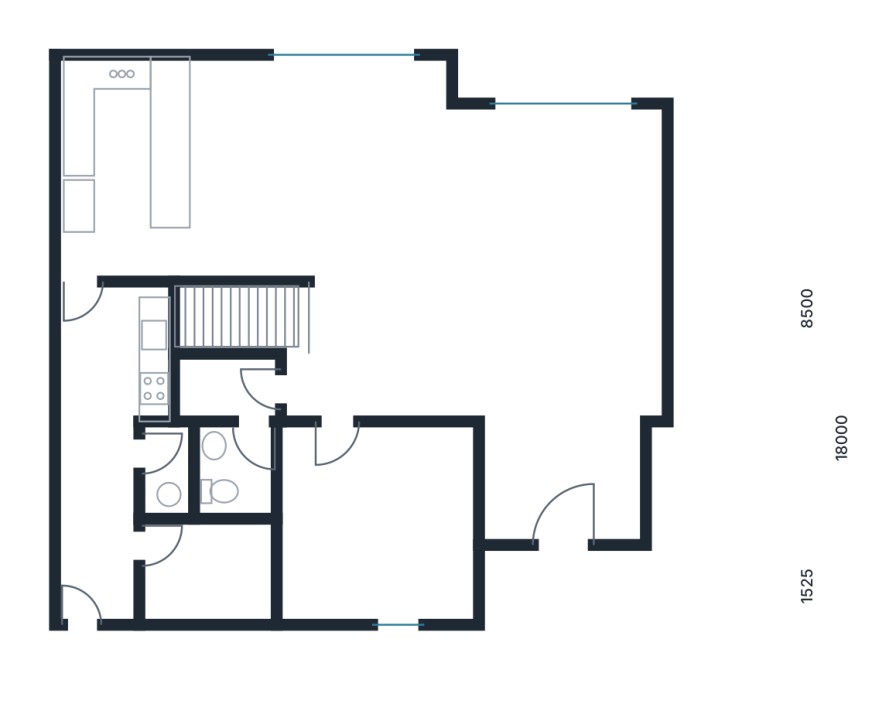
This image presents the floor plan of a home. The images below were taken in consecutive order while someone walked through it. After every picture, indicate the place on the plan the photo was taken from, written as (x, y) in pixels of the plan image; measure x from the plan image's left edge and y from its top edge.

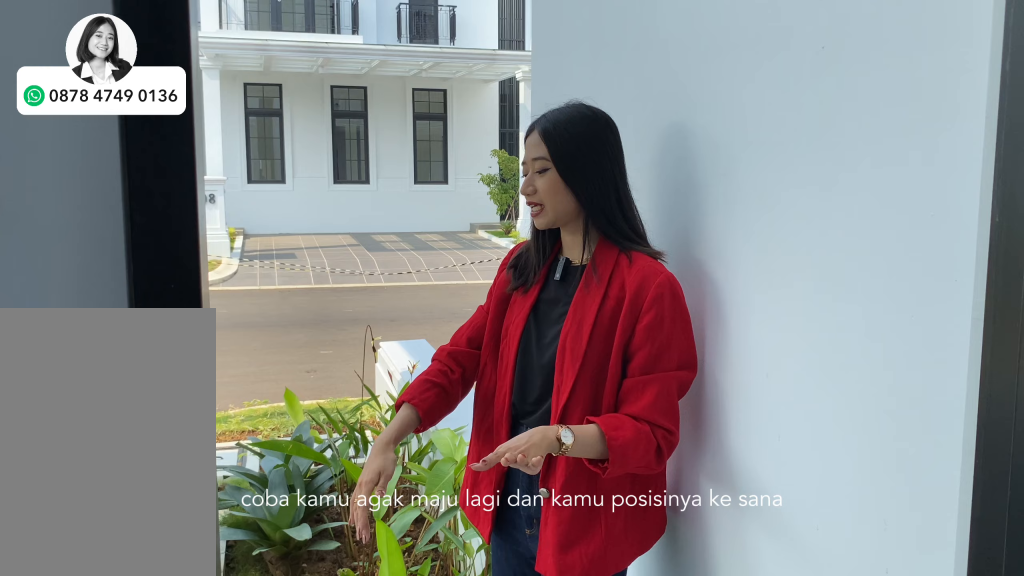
(99, 563)
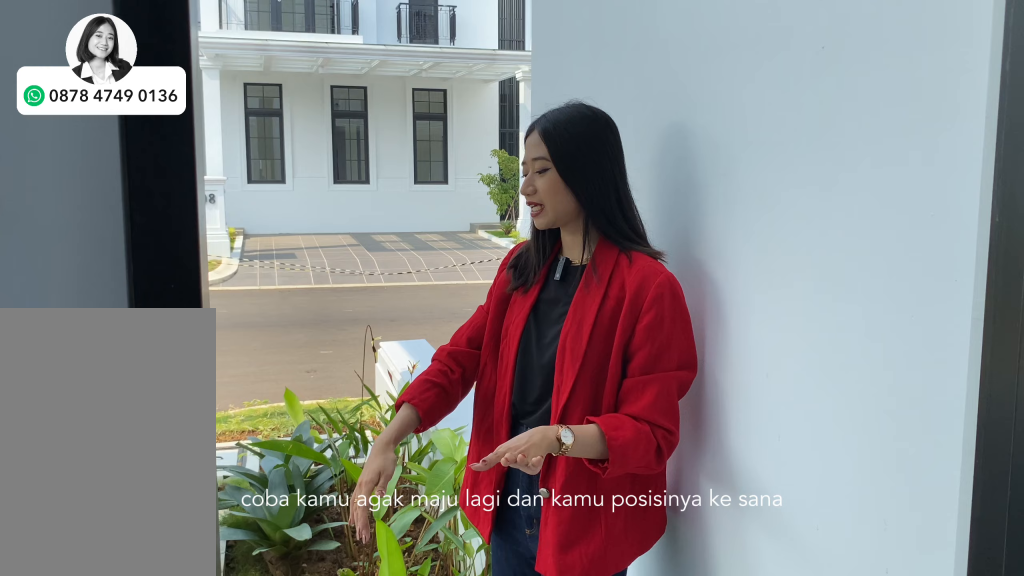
(99, 563)
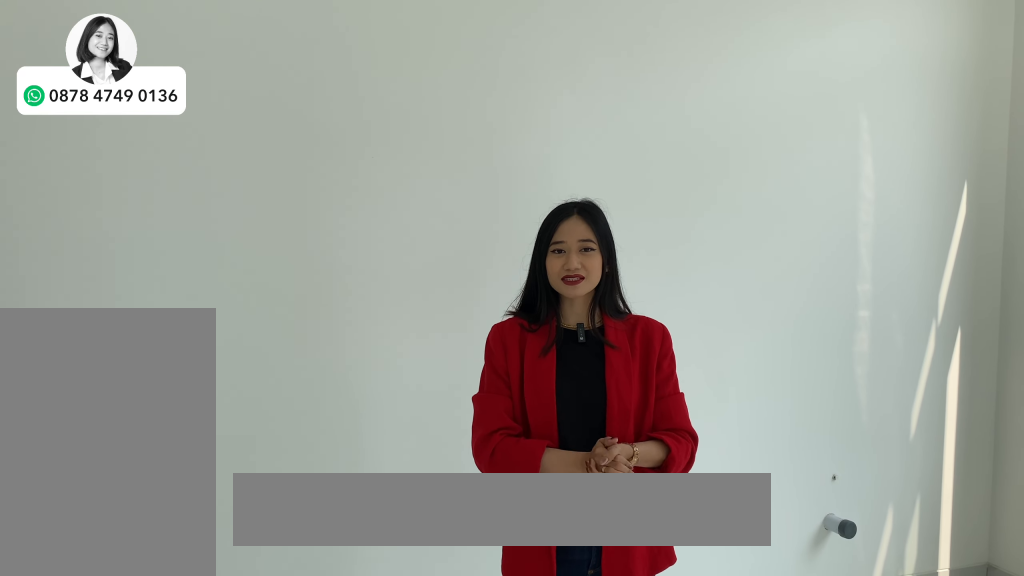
(171, 209)
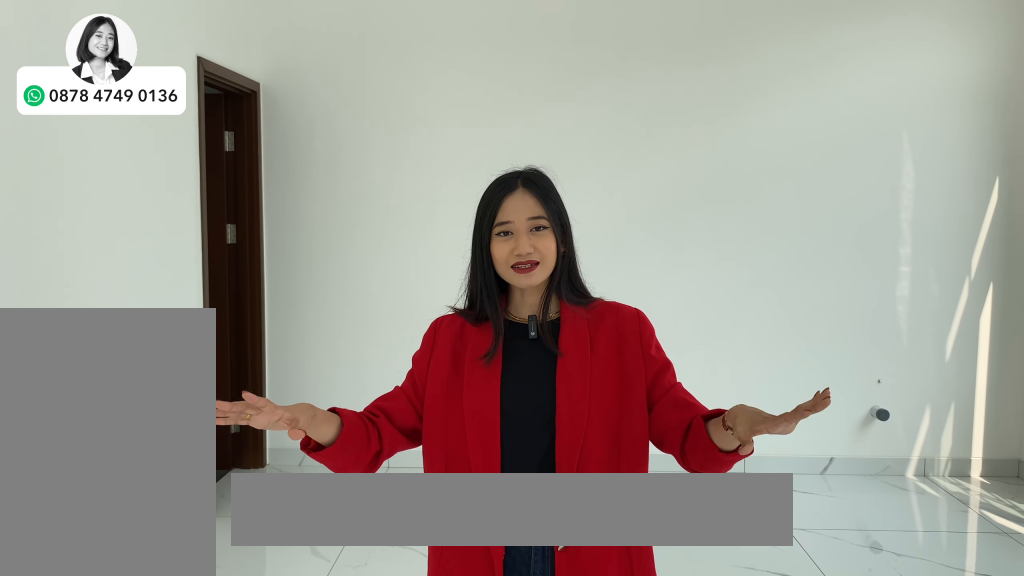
(173, 209)
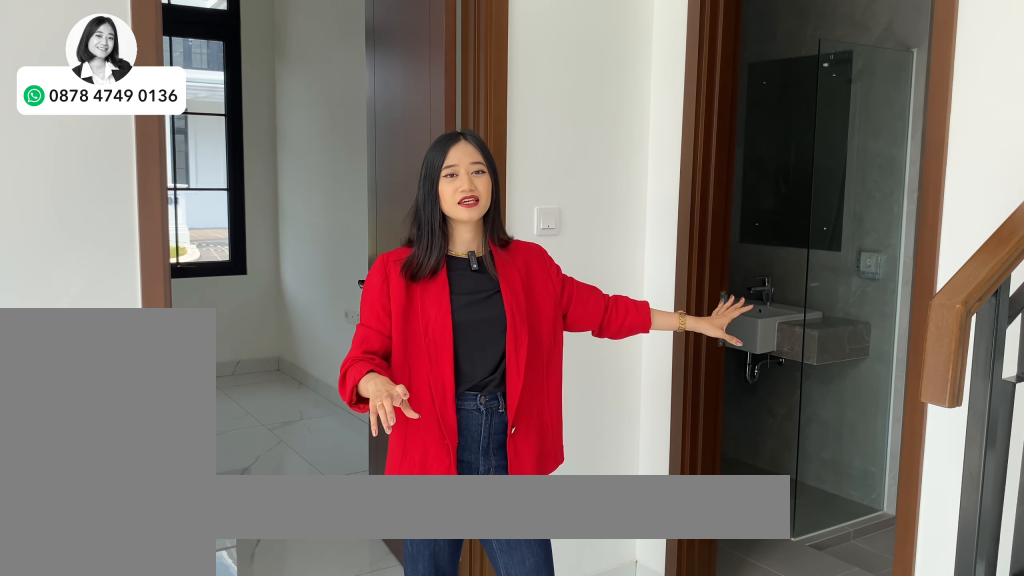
(361, 367)
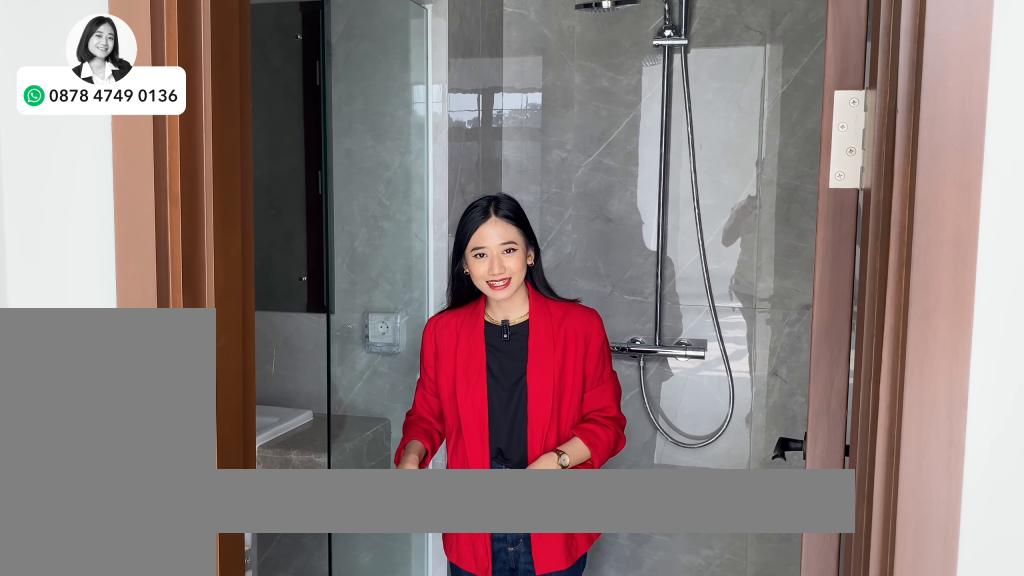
(237, 420)
